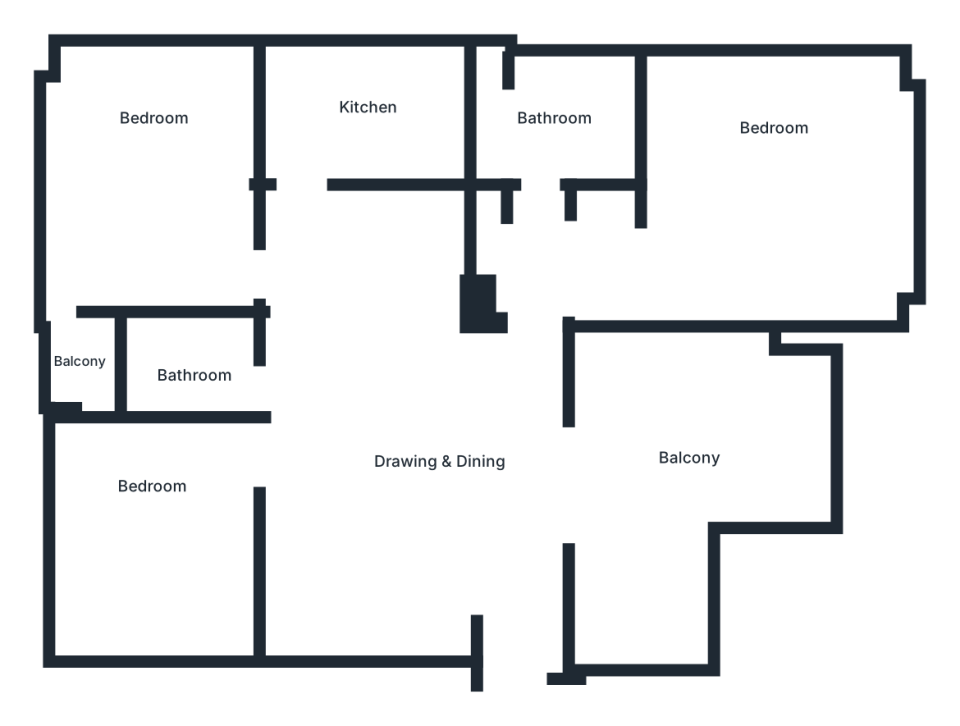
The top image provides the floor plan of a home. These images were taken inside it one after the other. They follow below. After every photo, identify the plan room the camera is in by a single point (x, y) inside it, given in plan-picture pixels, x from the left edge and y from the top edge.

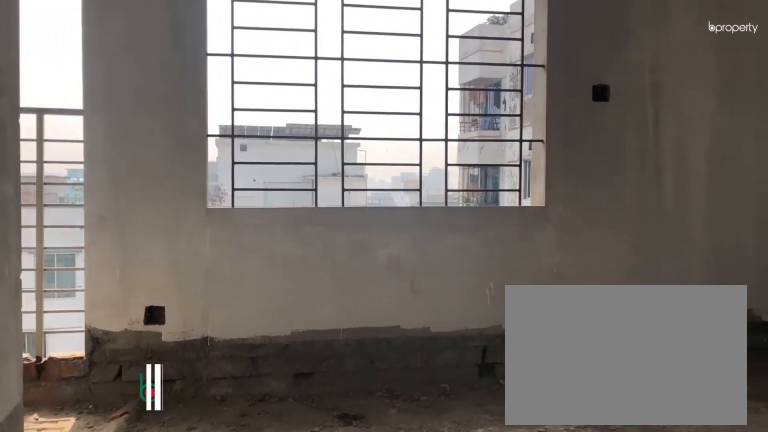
(147, 180)
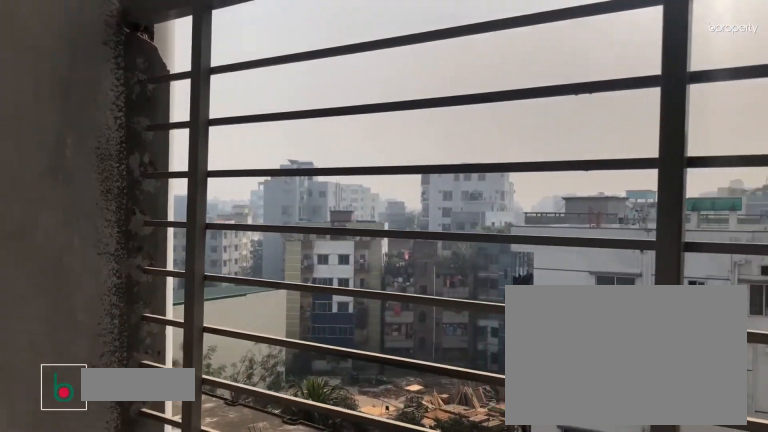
(83, 367)
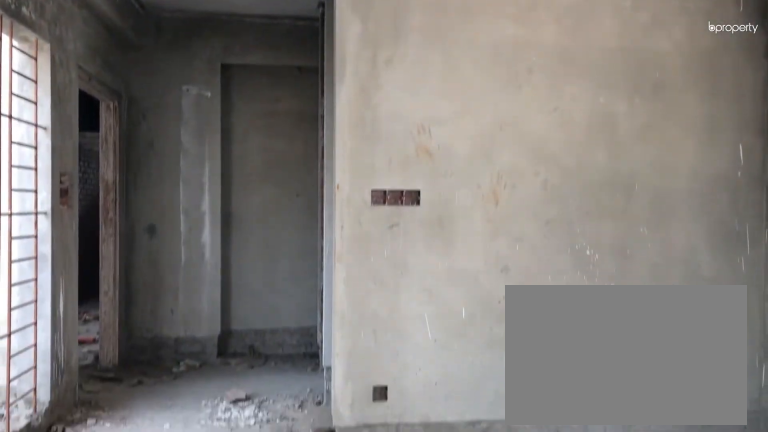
(777, 180)
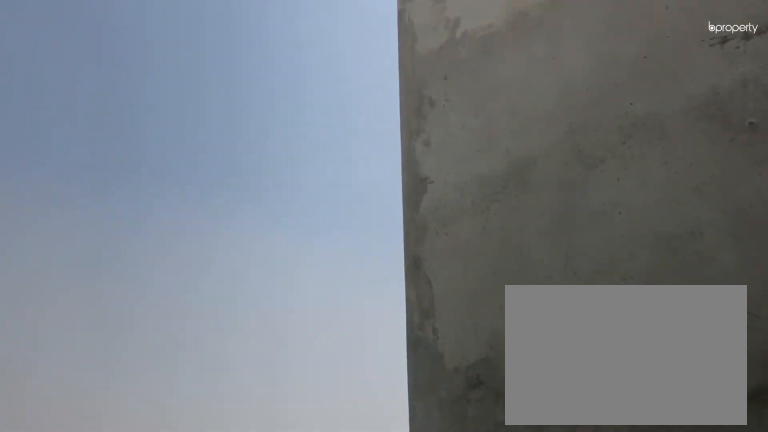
(693, 456)
